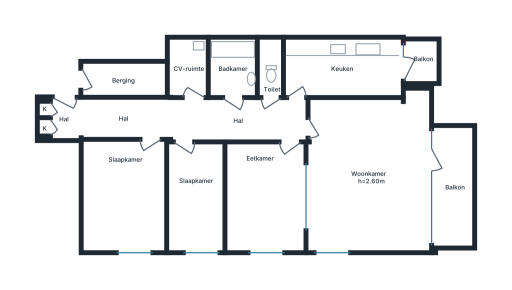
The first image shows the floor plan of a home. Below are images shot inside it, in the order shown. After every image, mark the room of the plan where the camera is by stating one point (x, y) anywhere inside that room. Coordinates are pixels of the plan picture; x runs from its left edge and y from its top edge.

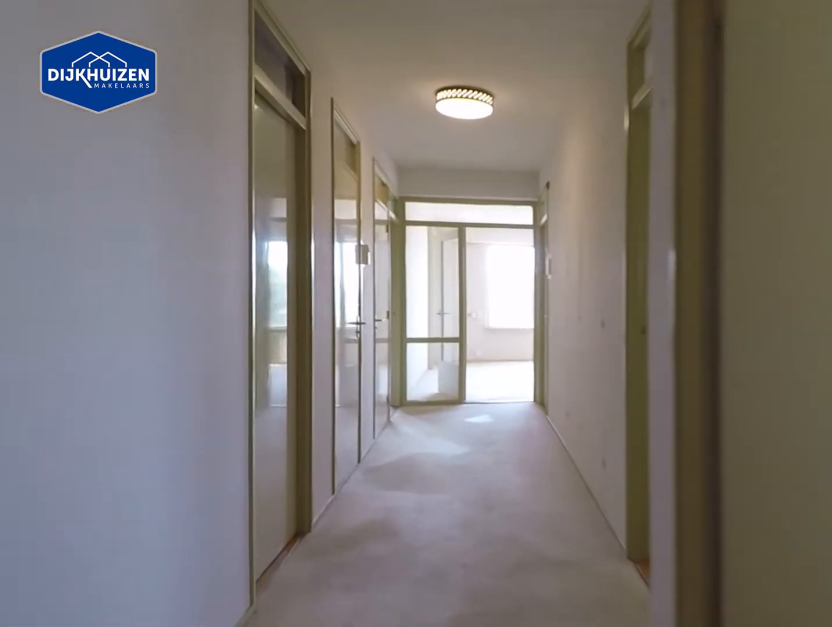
(185, 119)
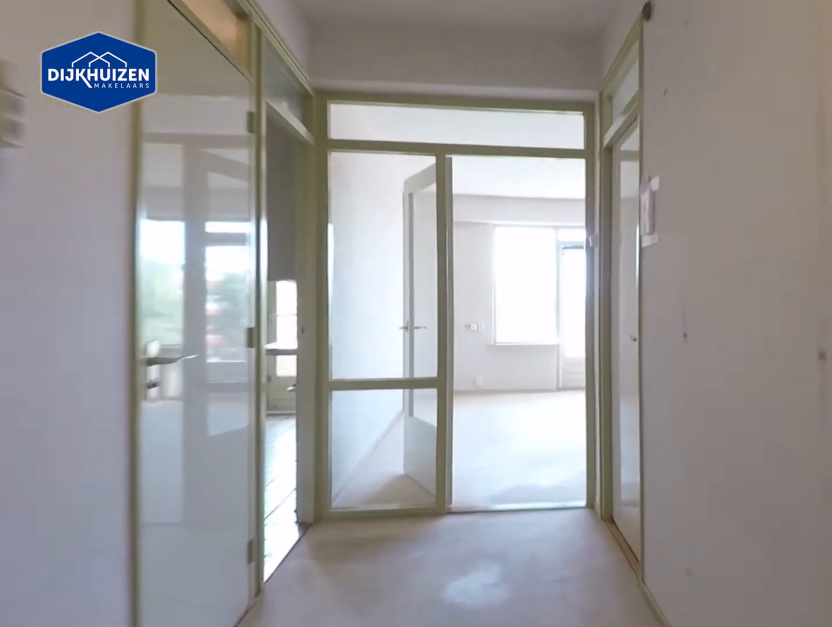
(185, 119)
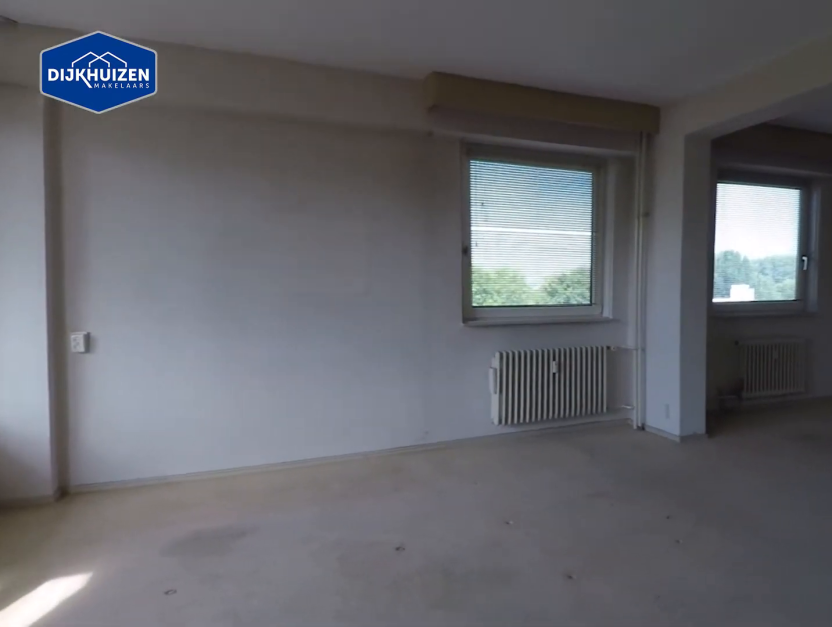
(369, 174)
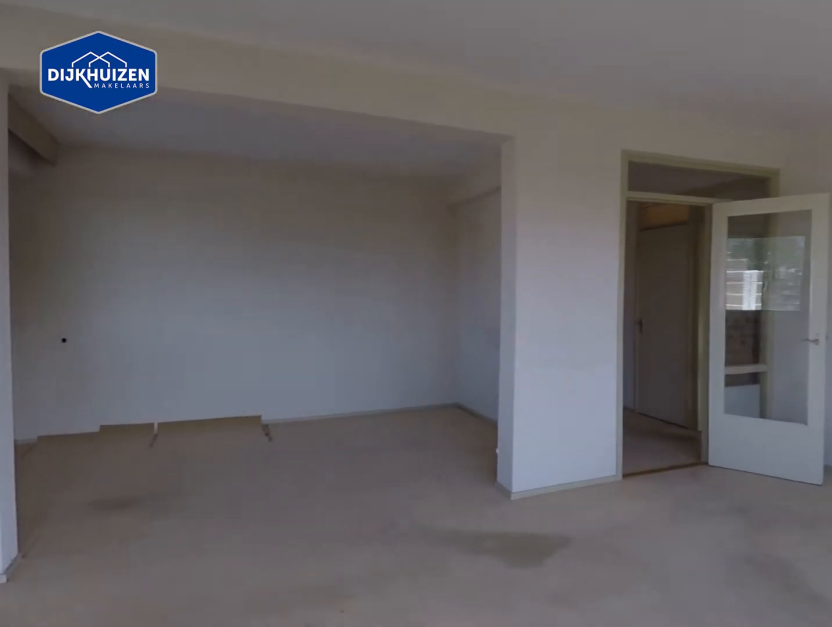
(369, 174)
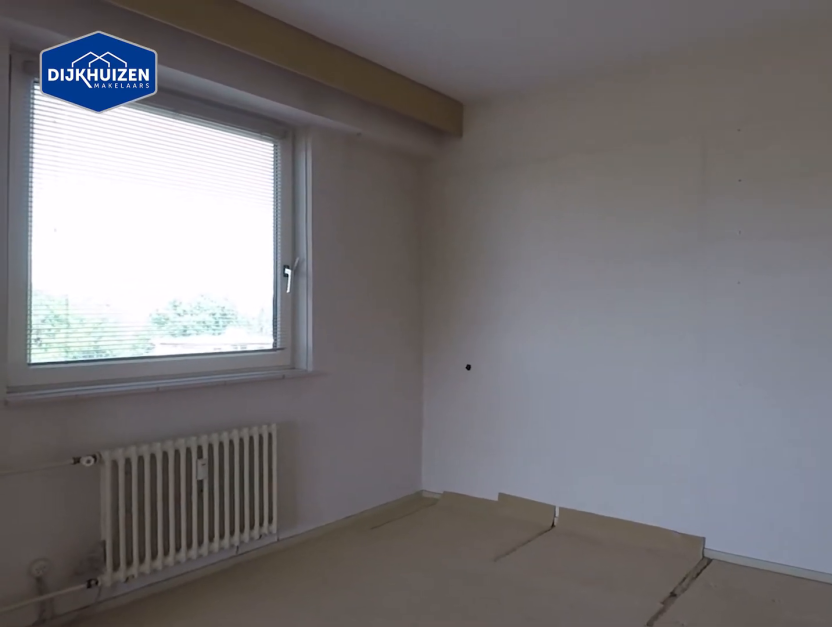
(265, 196)
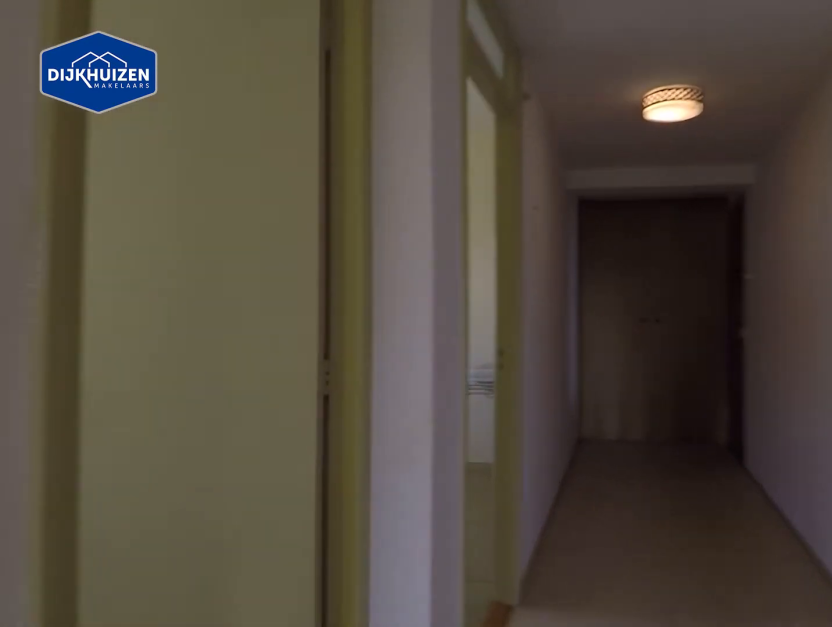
(185, 119)
